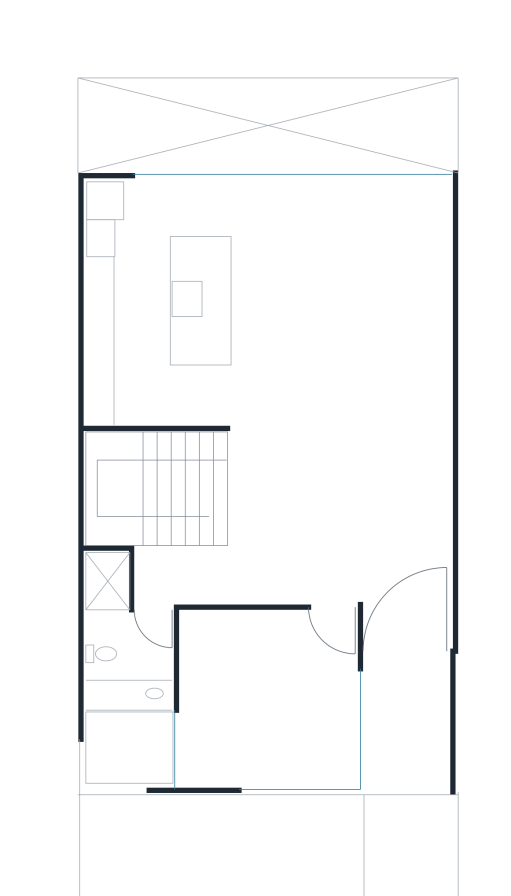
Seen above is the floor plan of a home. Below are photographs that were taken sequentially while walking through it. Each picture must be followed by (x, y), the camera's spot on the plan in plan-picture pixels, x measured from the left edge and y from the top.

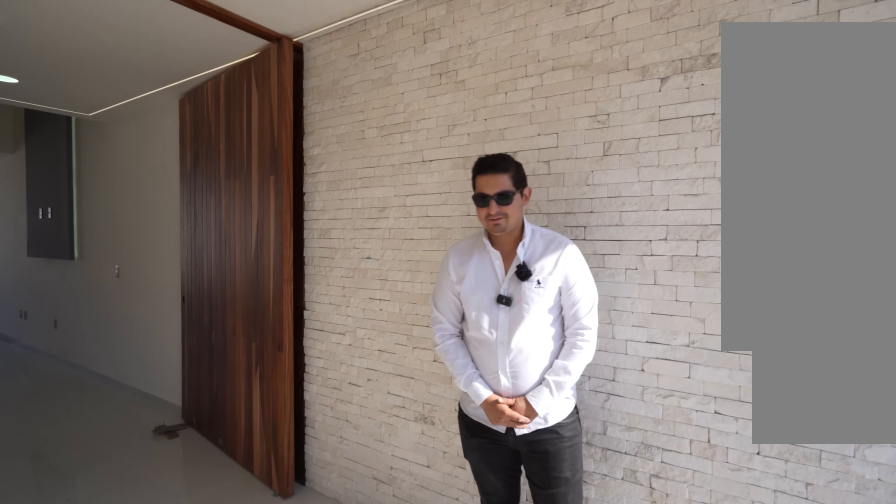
(407, 753)
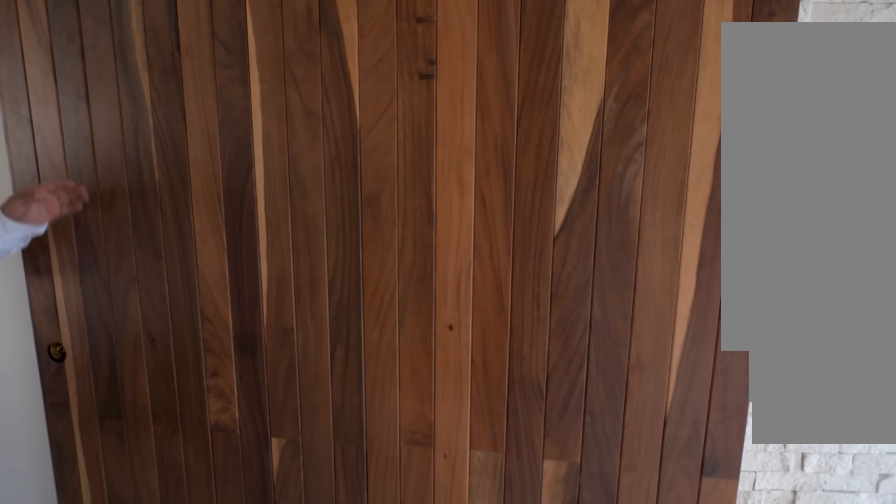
(407, 647)
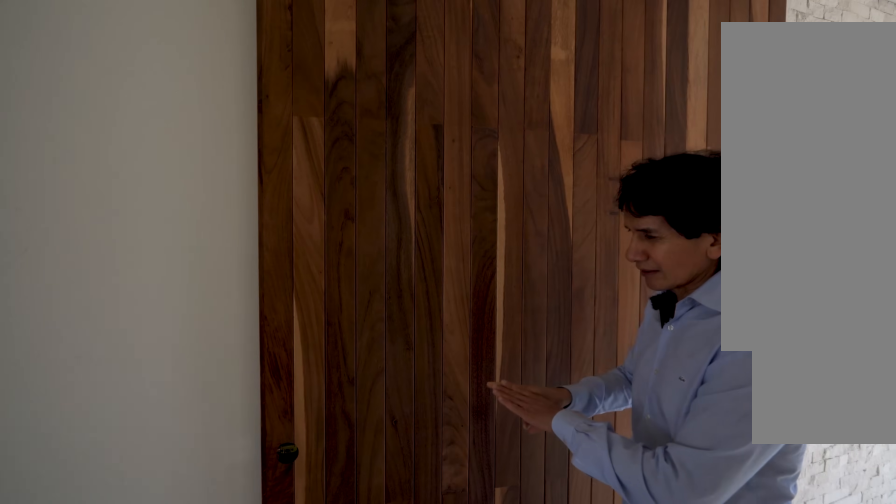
(407, 631)
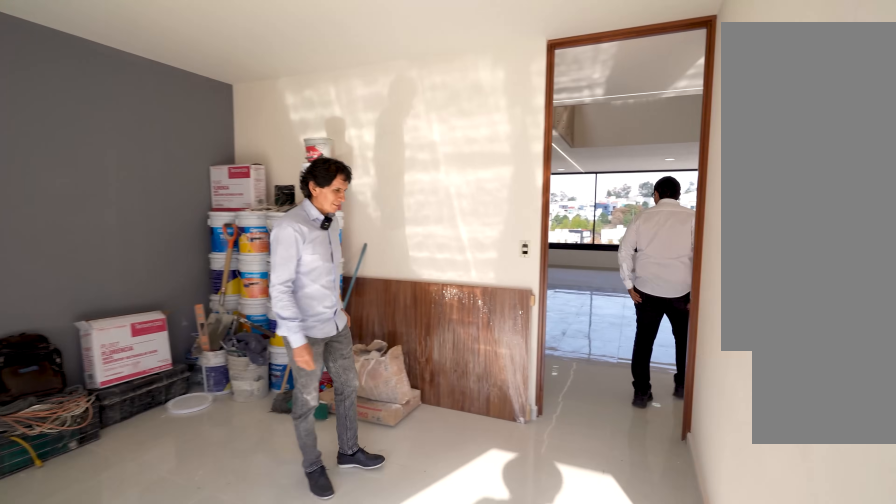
(332, 631)
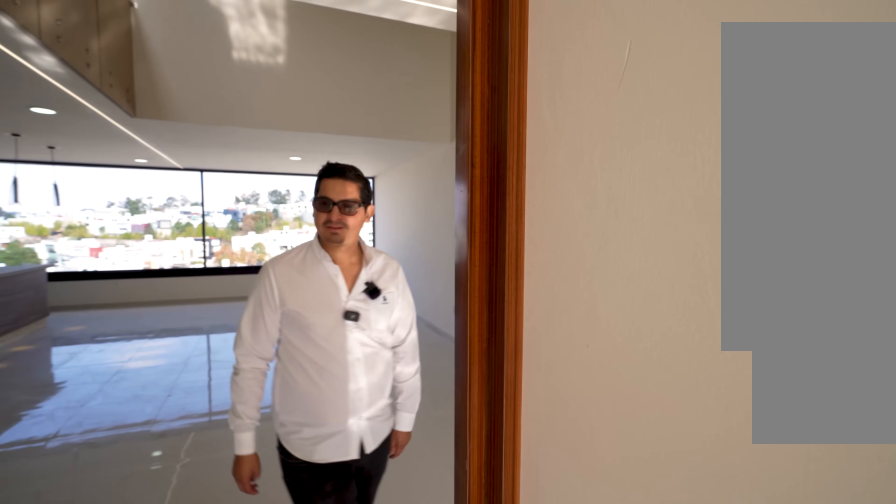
(332, 639)
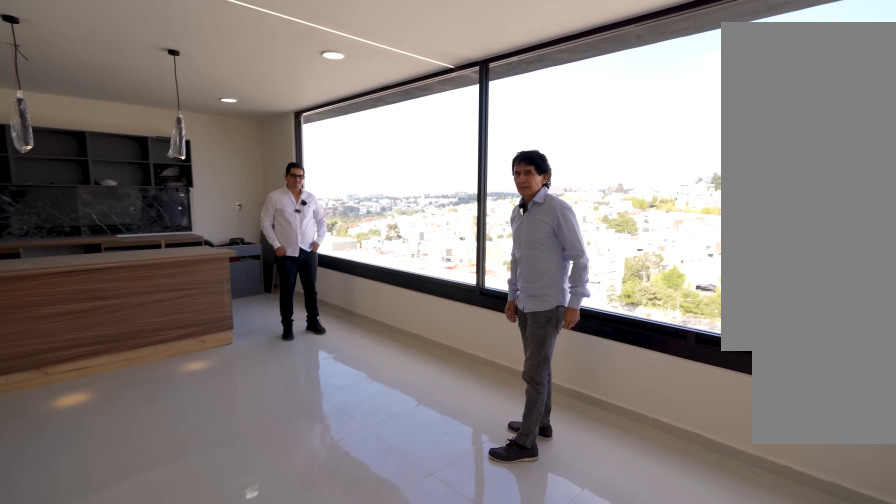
(409, 211)
